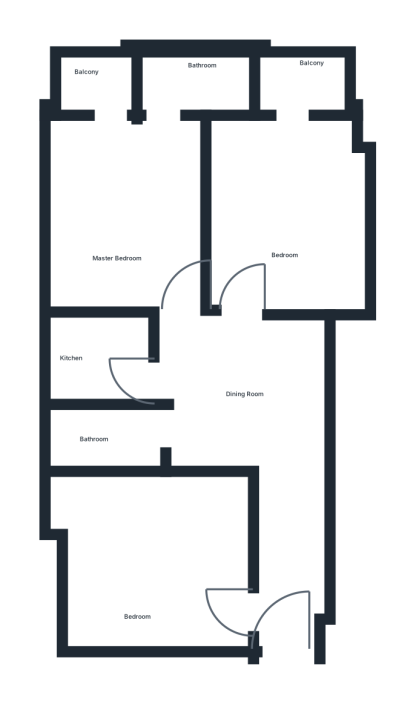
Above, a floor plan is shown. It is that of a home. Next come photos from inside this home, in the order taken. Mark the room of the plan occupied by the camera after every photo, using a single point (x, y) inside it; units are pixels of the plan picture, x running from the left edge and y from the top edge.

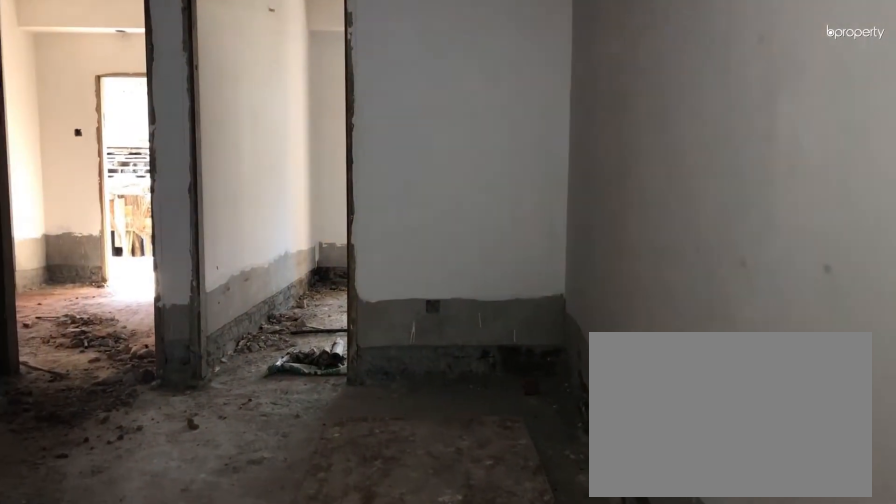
(254, 384)
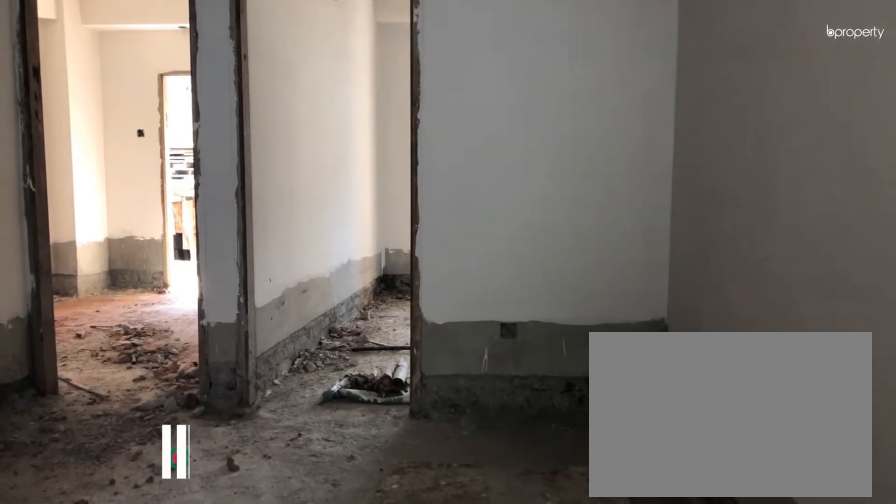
(254, 384)
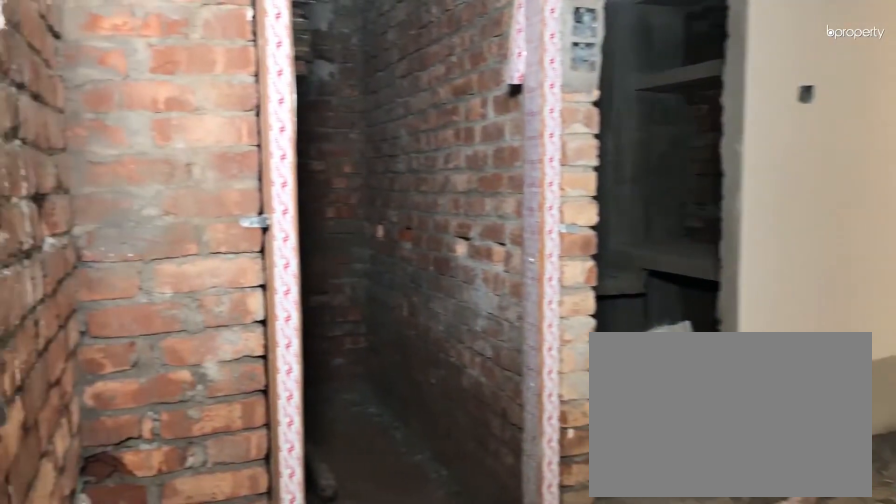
(254, 384)
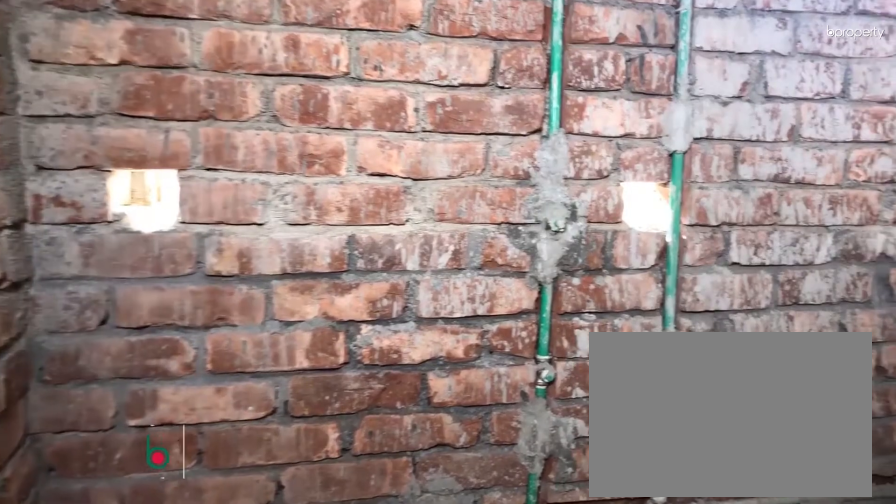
(194, 73)
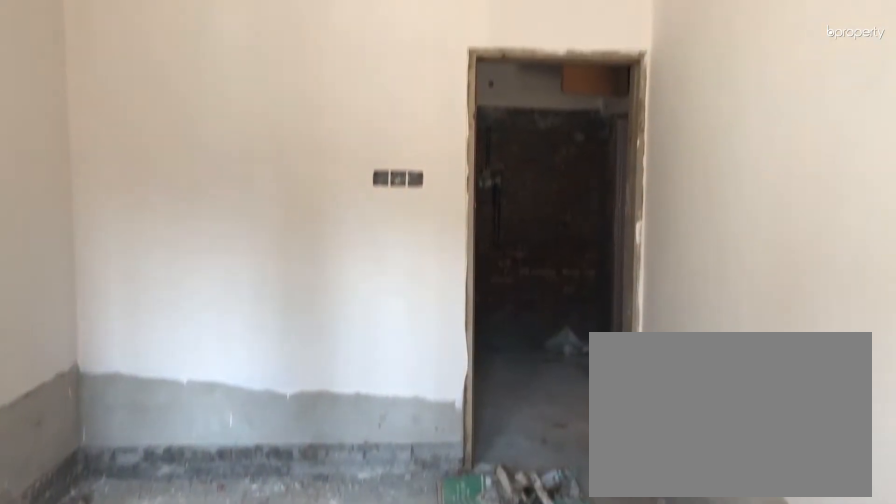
(276, 204)
